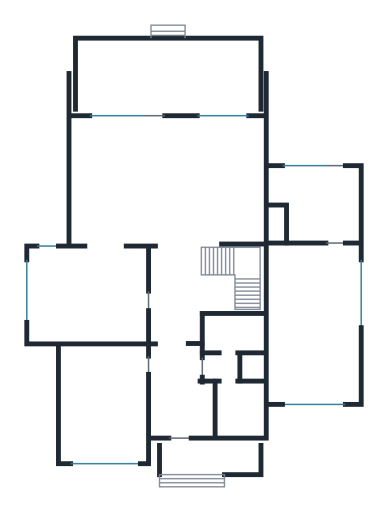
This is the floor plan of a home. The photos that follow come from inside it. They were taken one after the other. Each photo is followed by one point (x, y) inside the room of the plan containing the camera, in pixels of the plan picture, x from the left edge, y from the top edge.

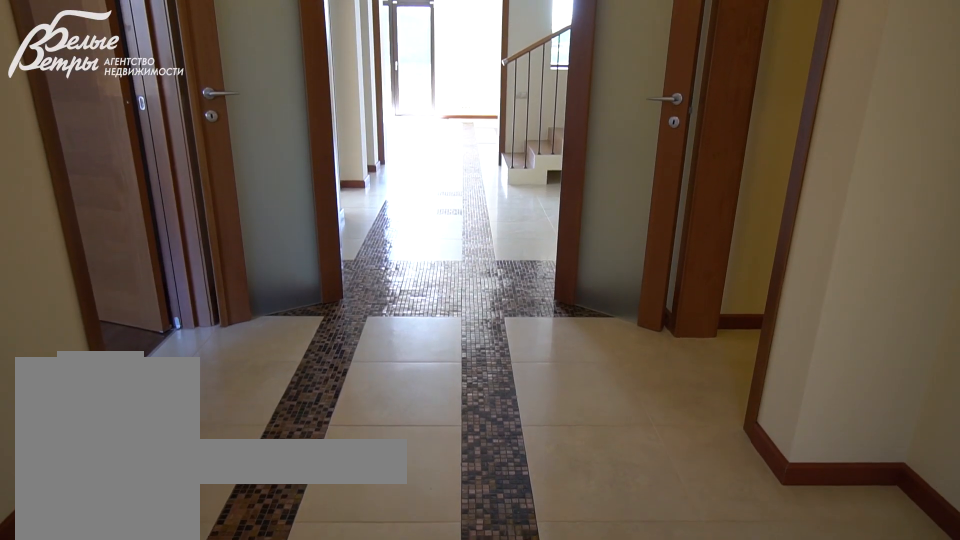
(178, 389)
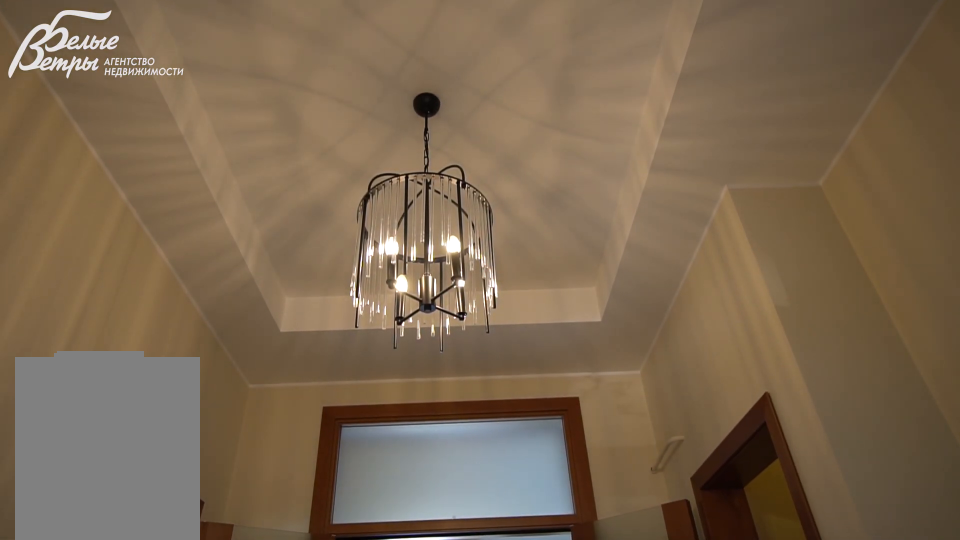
(178, 389)
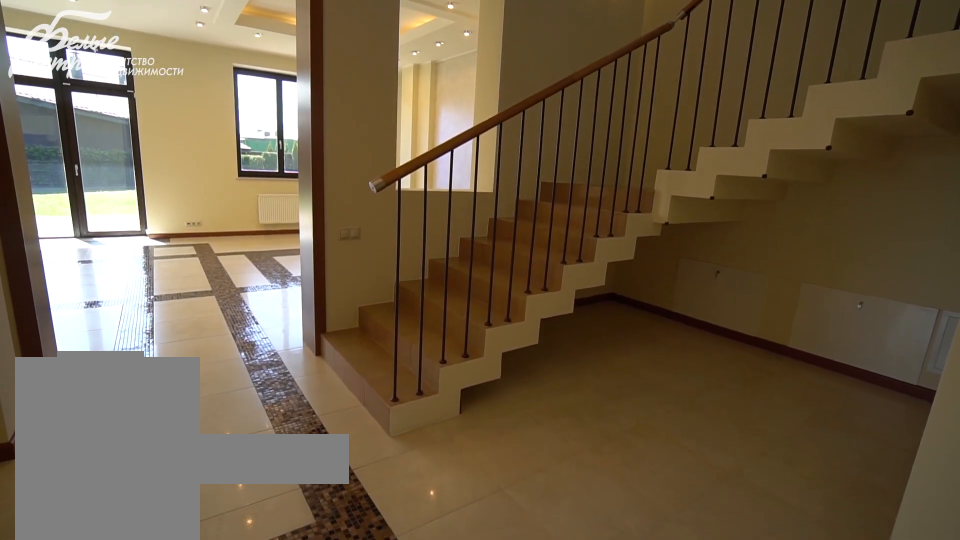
(174, 293)
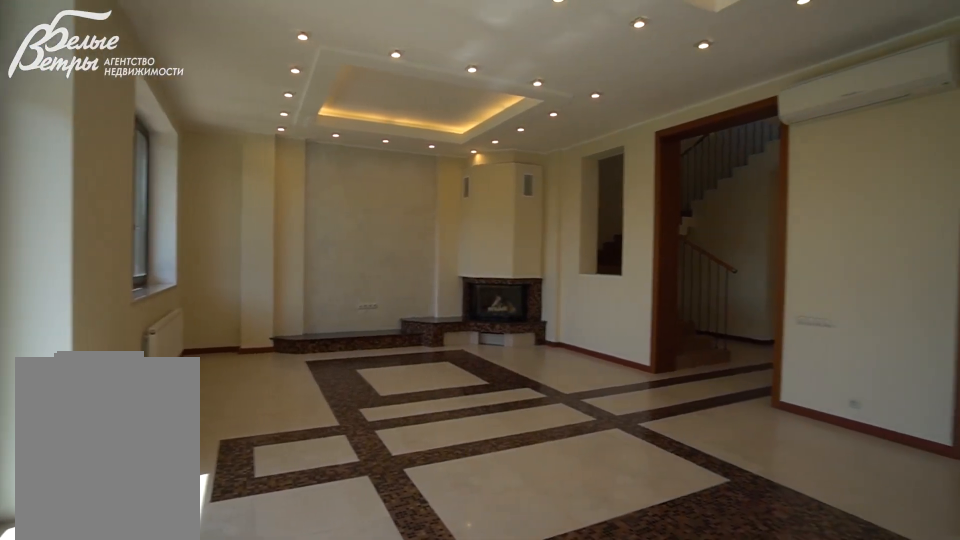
(168, 179)
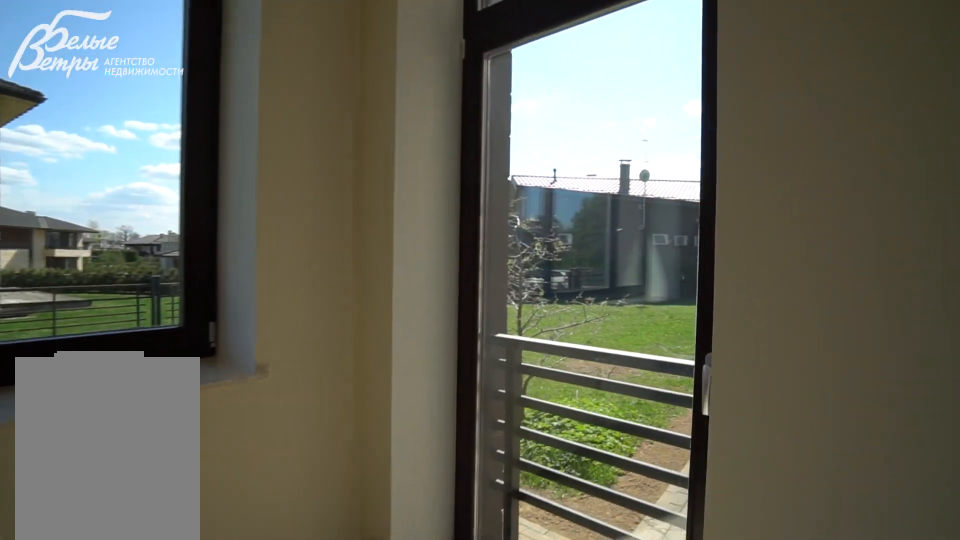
(89, 294)
